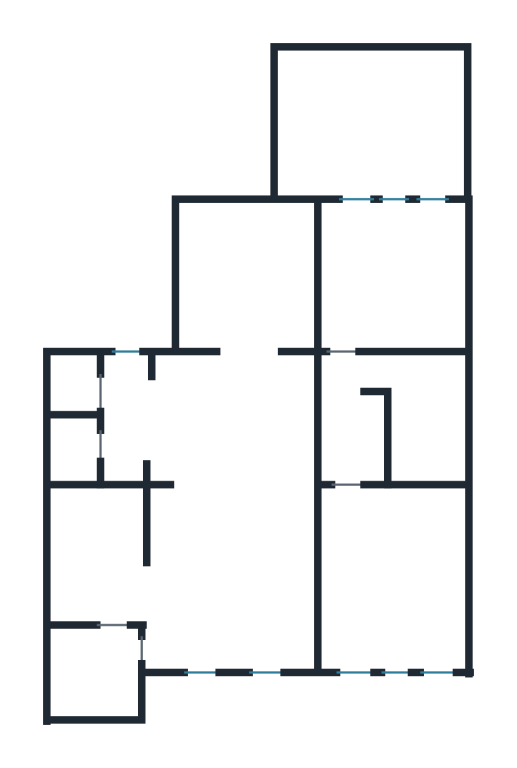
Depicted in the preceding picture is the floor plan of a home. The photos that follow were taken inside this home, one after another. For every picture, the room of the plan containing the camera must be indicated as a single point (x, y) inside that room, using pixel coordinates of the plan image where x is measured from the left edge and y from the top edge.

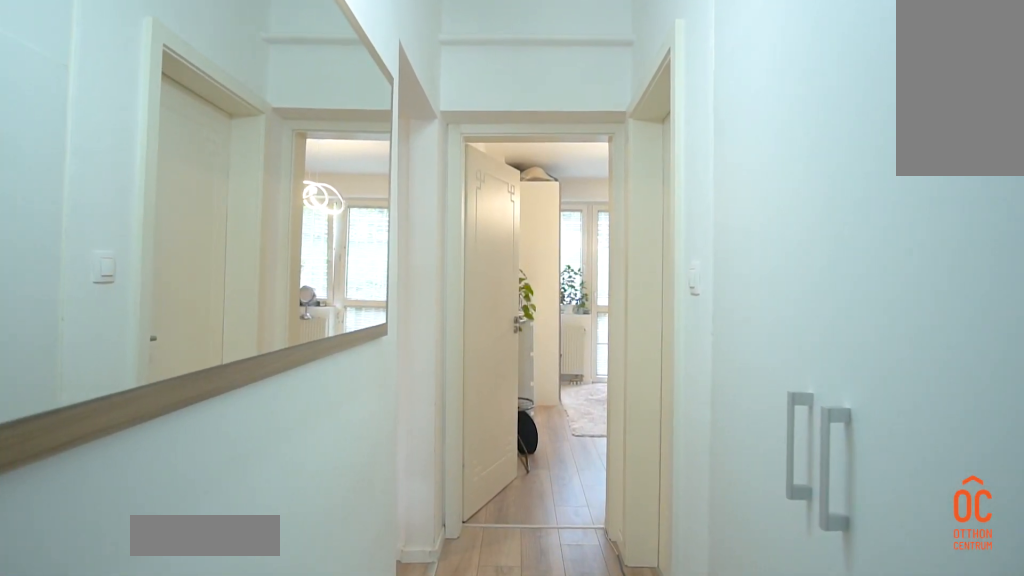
(341, 431)
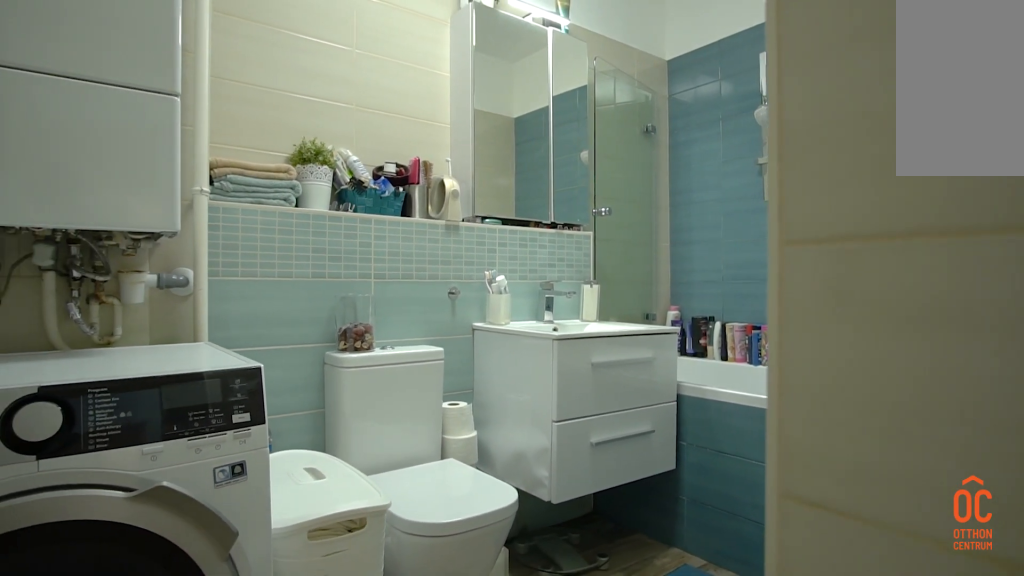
(434, 416)
